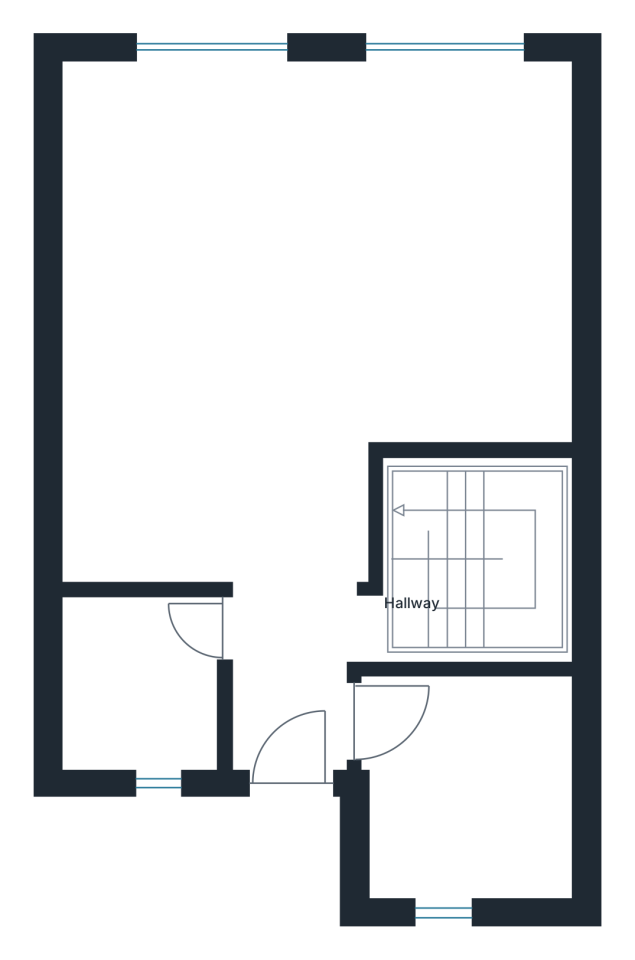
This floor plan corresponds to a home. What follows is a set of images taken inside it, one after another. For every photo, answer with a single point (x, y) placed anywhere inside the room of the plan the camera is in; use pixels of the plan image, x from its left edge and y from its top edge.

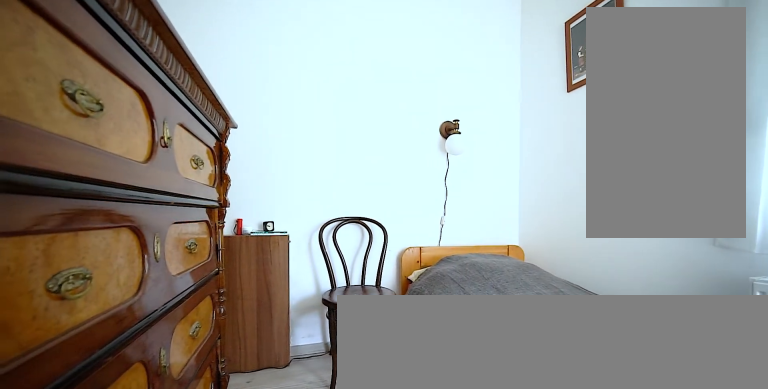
(473, 805)
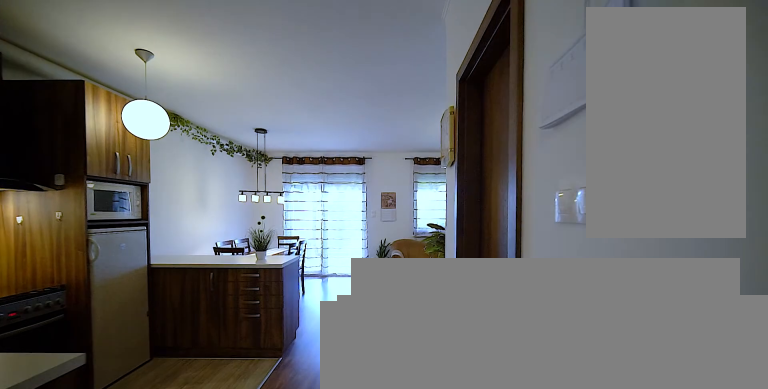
(320, 279)
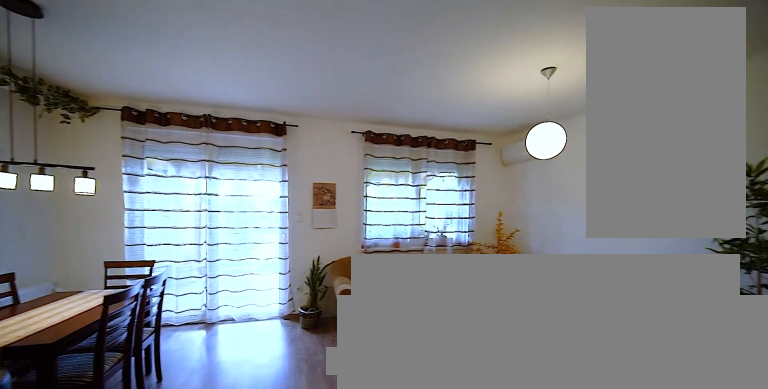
(321, 279)
